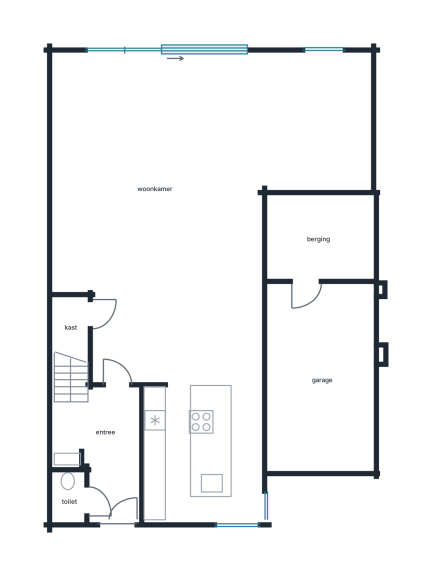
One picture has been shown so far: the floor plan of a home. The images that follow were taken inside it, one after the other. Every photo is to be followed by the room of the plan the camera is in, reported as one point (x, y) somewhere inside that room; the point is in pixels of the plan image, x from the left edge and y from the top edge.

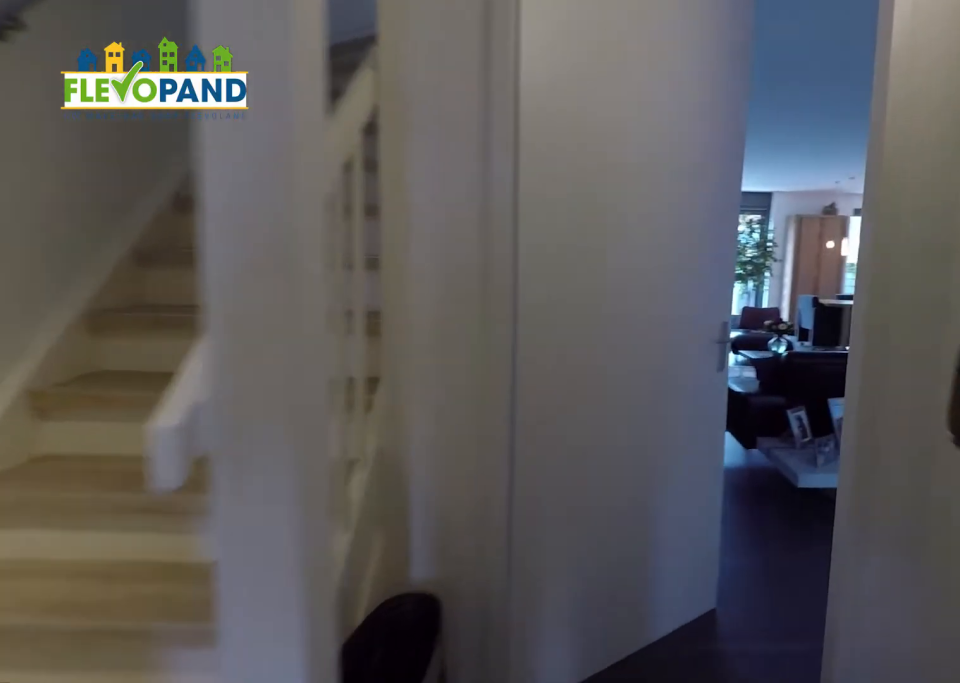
(106, 447)
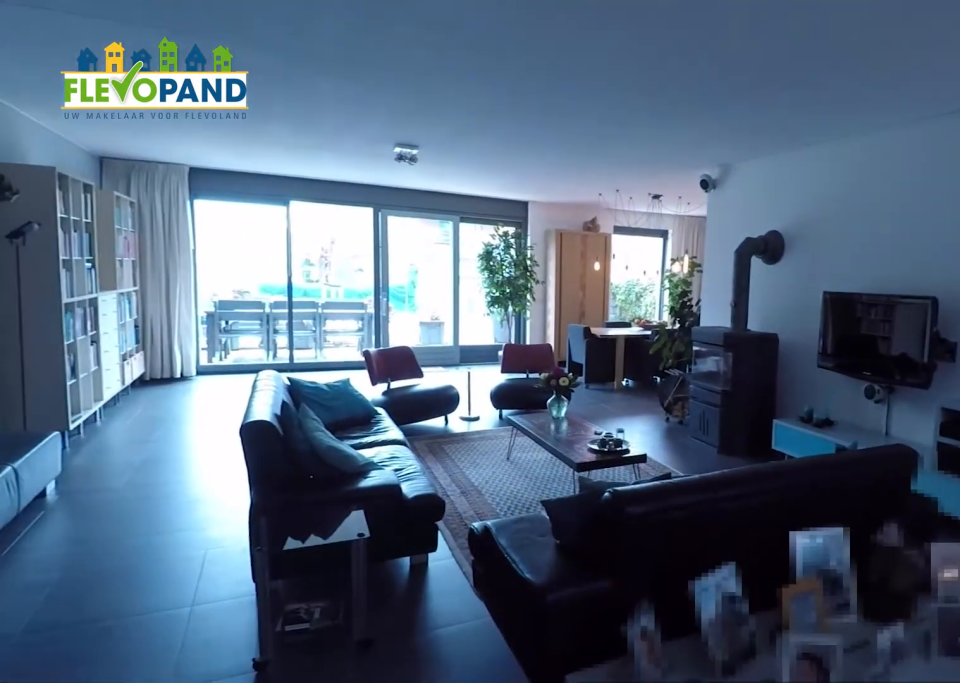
(190, 175)
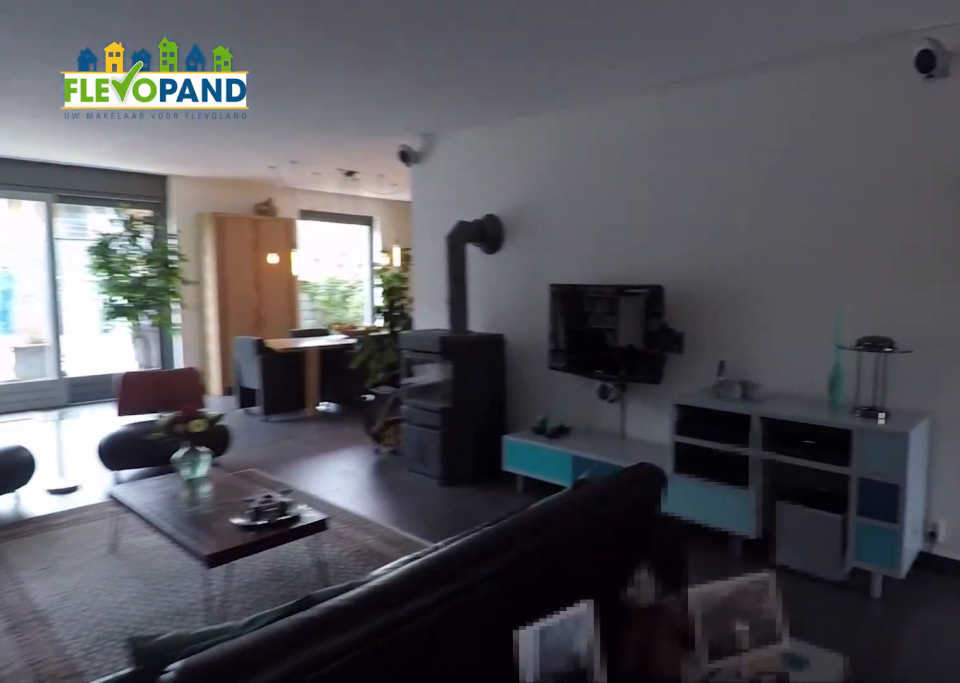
(190, 175)
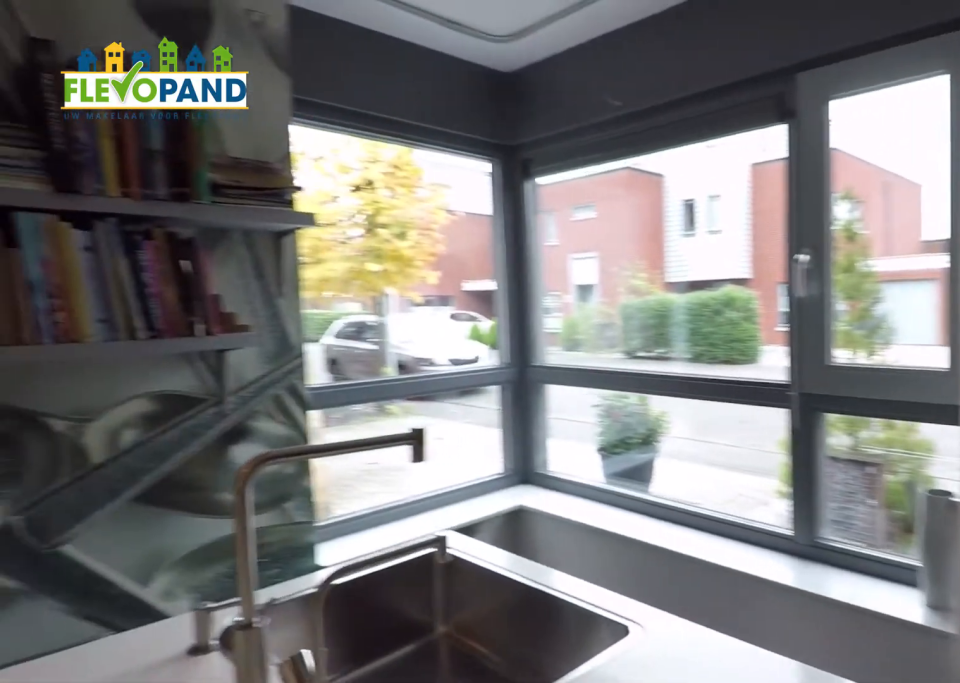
(202, 452)
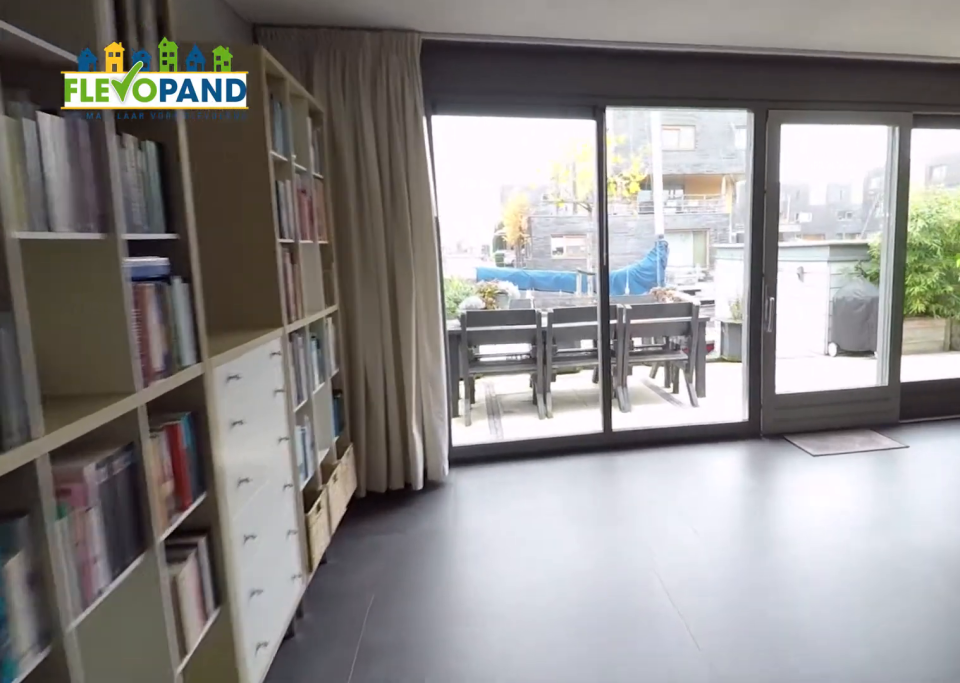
(190, 175)
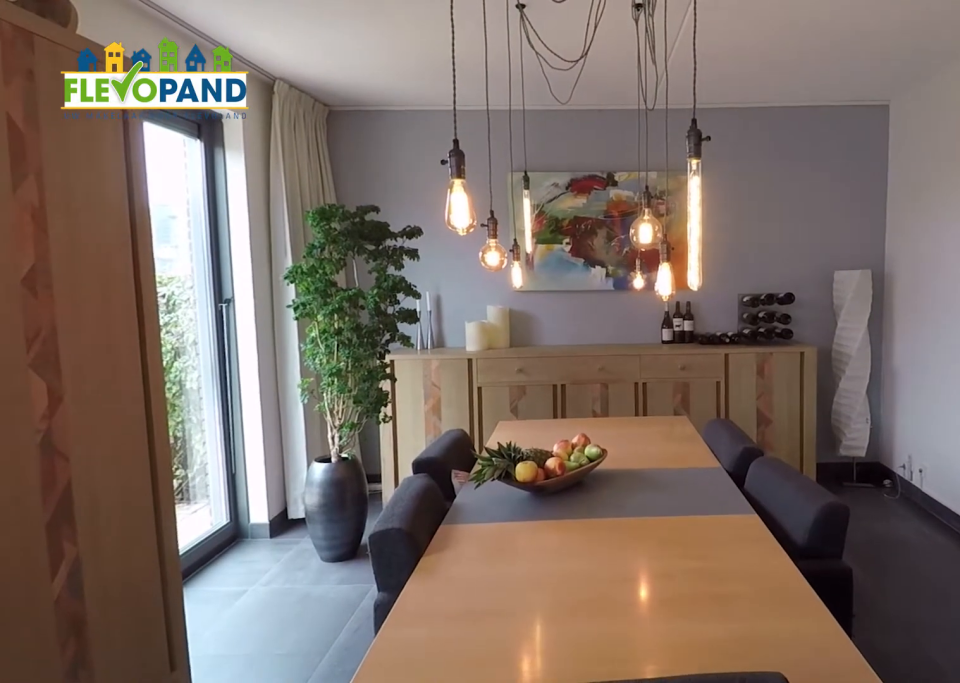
(190, 175)
